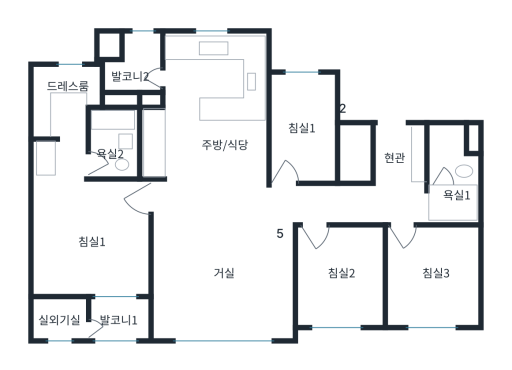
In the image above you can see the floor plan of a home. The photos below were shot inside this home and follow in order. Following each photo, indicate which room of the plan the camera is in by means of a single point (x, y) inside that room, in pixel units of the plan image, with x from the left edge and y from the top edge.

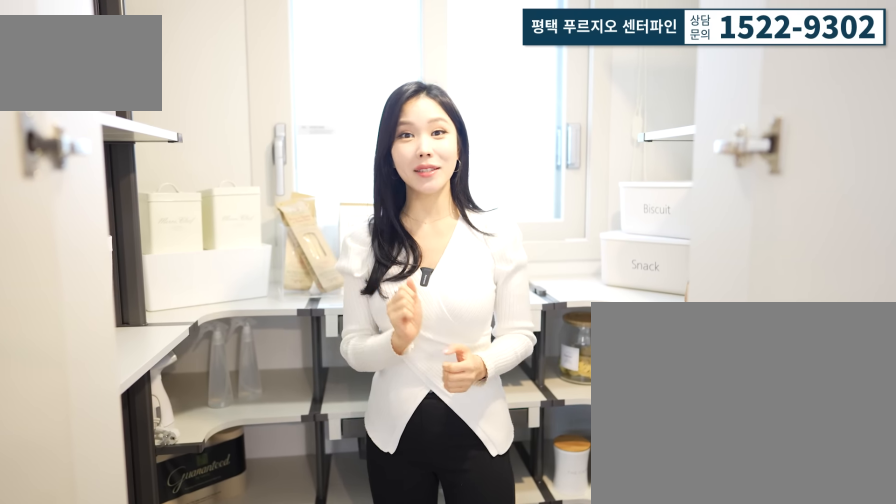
(301, 143)
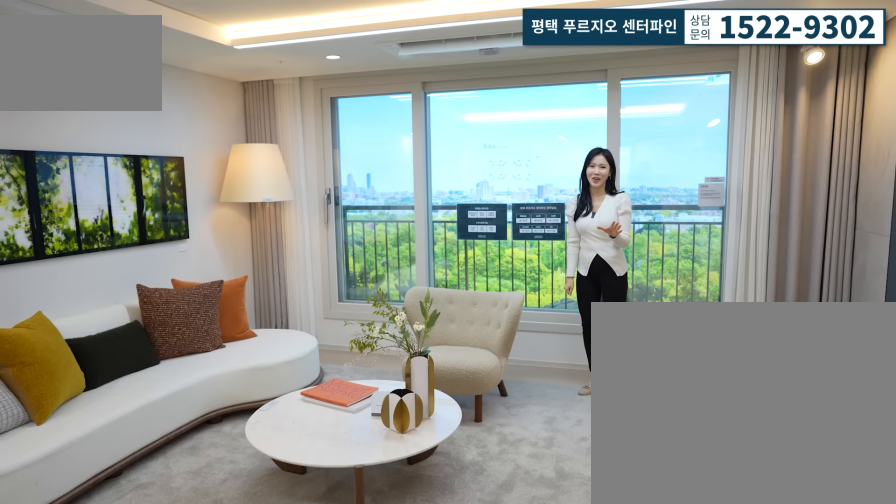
(219, 285)
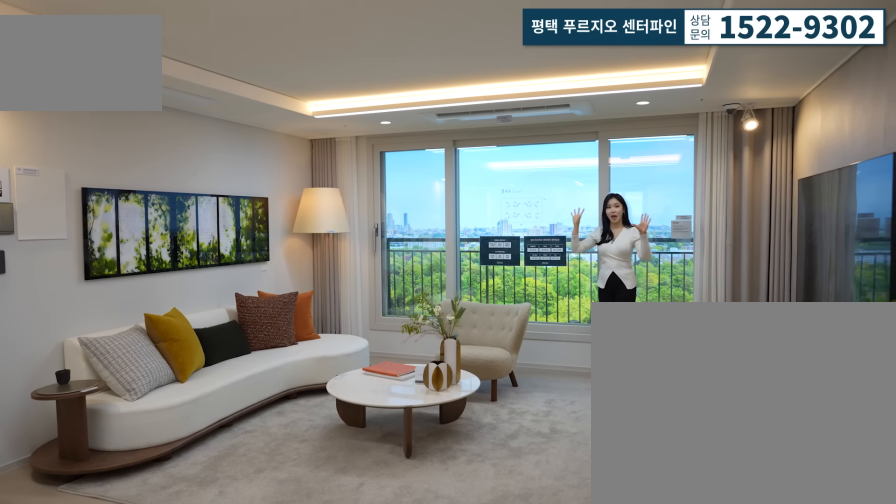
(219, 285)
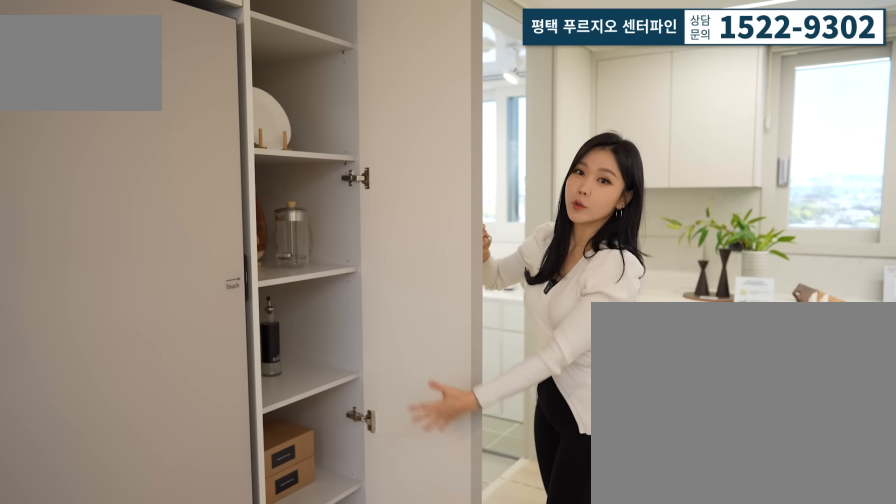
(219, 123)
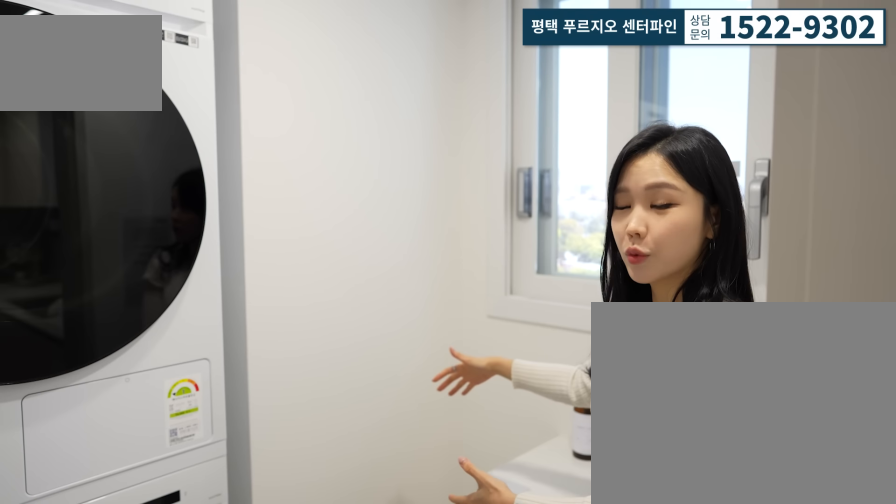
(127, 62)
